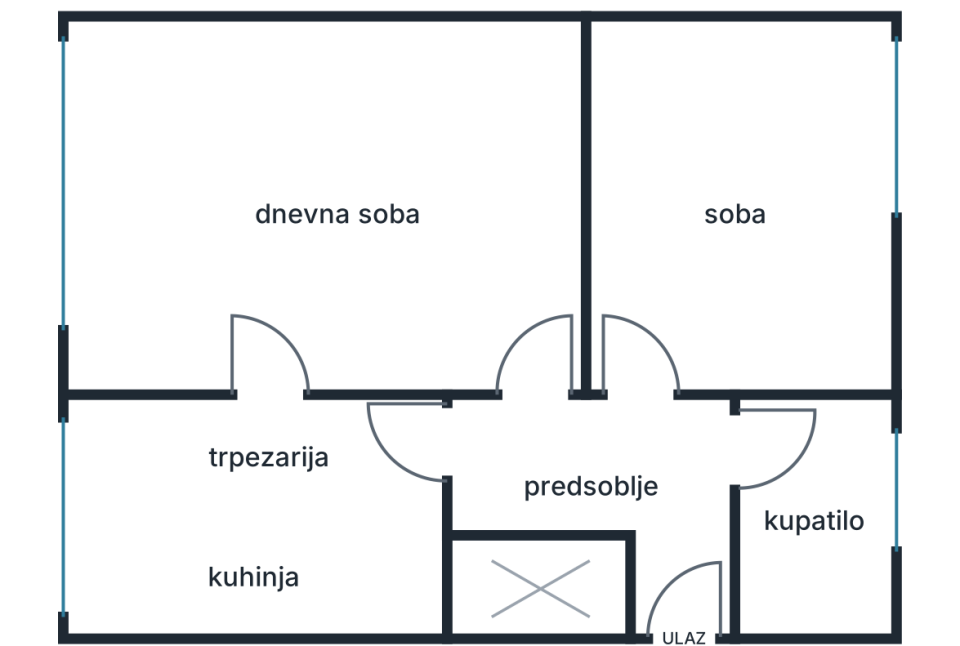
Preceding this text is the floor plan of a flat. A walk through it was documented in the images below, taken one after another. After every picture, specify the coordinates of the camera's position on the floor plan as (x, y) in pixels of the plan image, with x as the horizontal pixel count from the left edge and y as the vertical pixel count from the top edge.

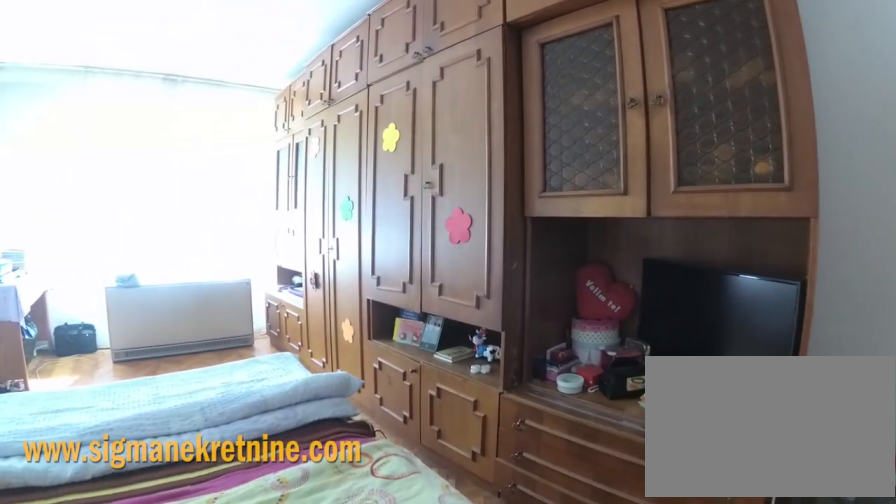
(553, 268)
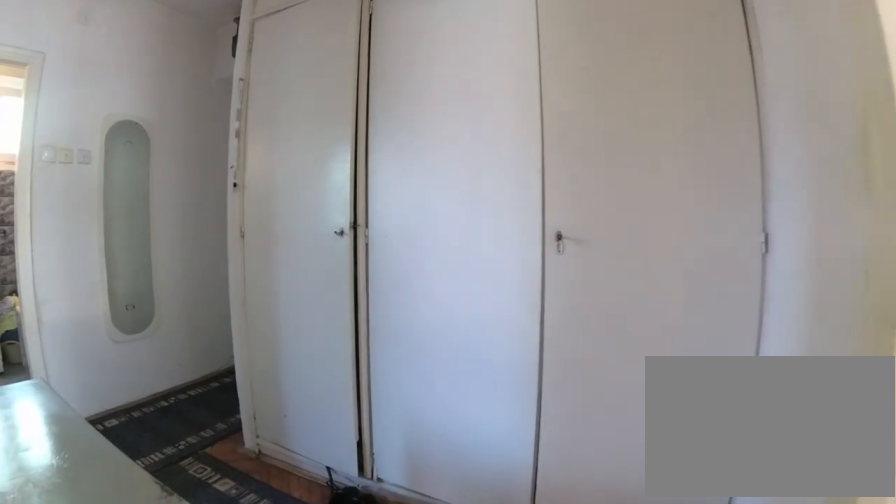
(524, 343)
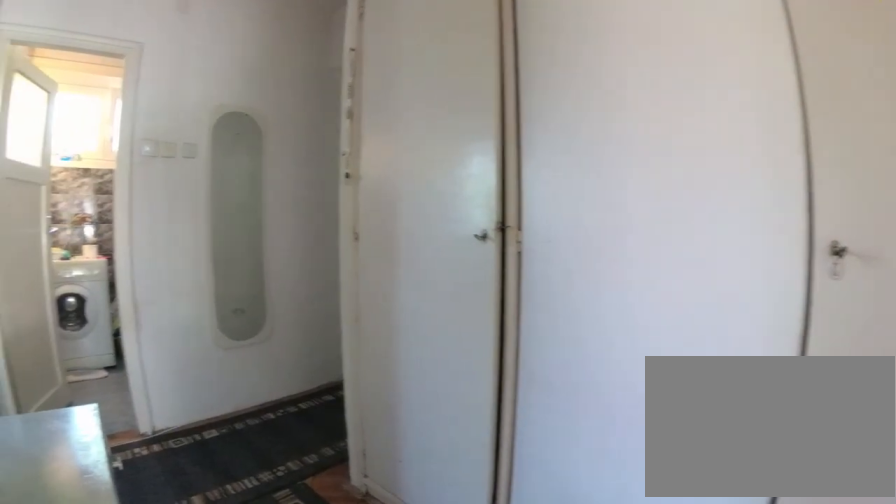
(509, 395)
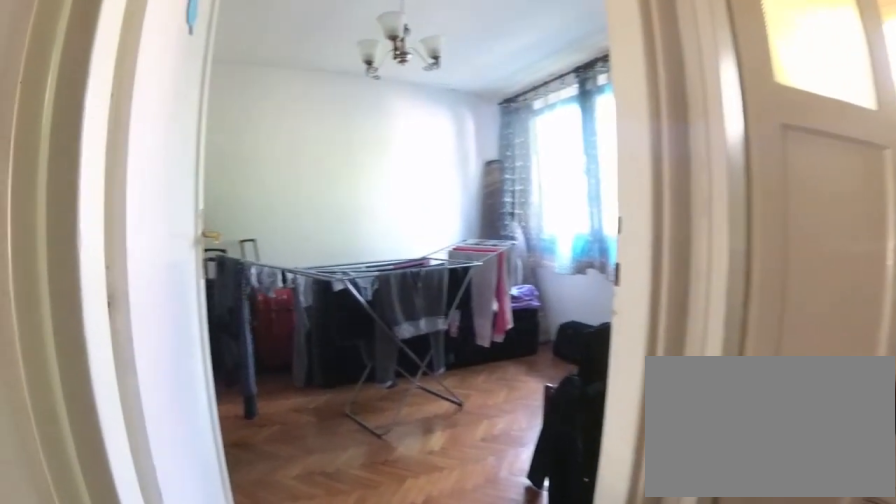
(624, 465)
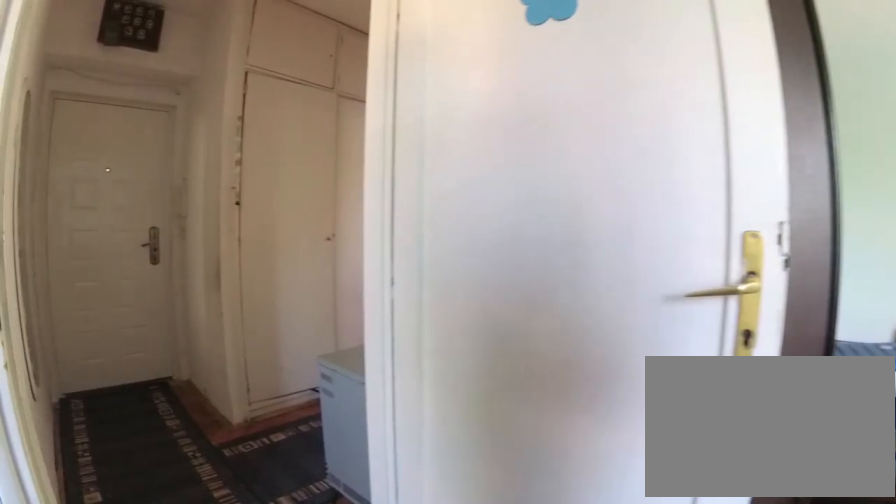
(718, 265)
